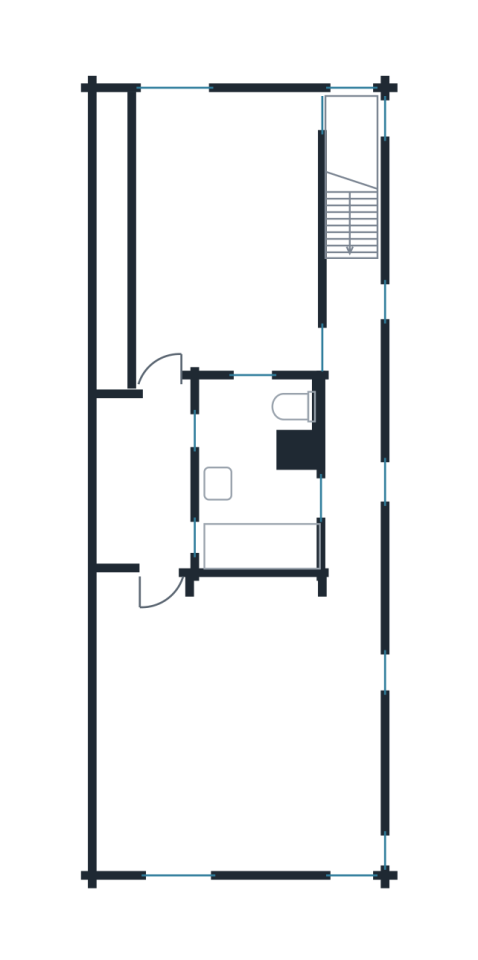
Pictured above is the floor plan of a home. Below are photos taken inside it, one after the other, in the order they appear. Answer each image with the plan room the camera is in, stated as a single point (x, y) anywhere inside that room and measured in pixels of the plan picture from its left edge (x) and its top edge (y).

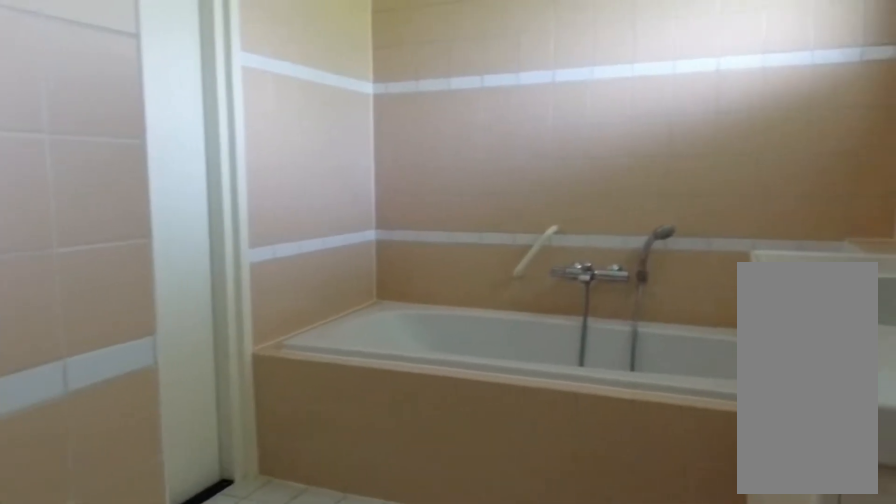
(257, 455)
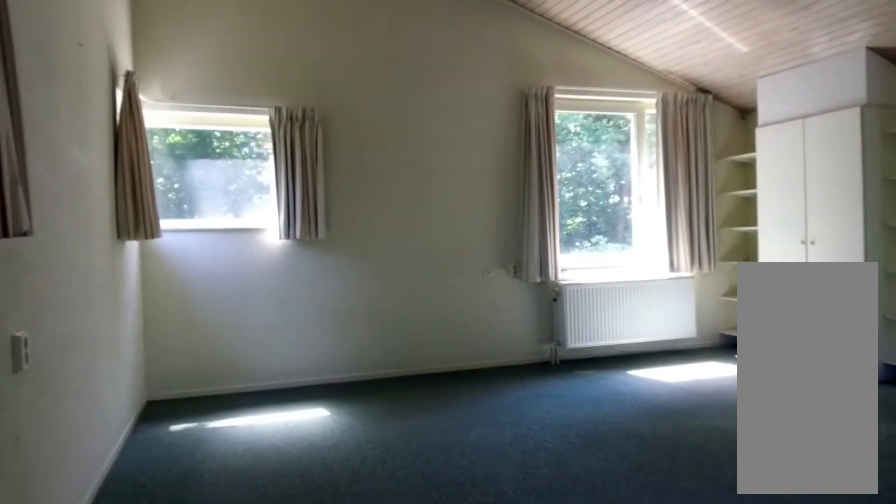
(240, 723)
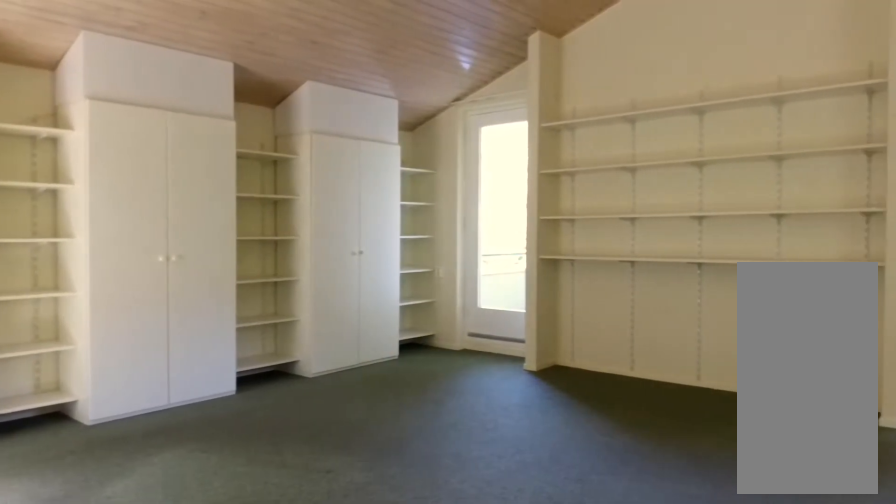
(240, 723)
